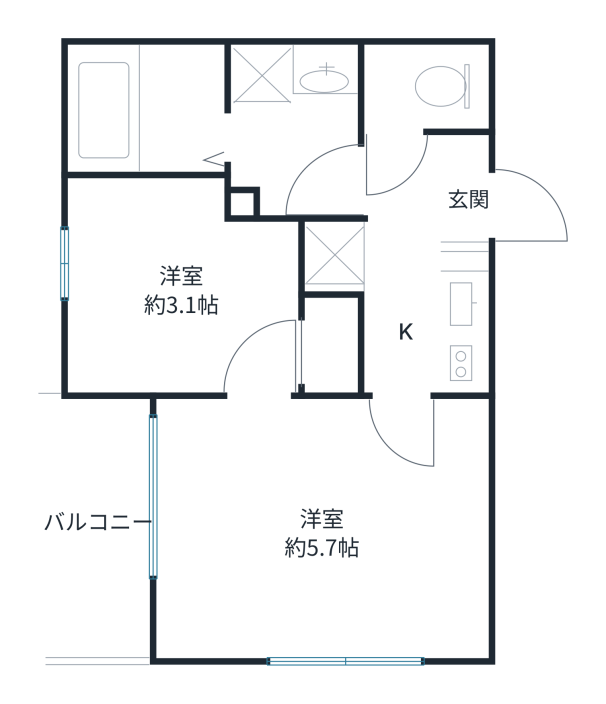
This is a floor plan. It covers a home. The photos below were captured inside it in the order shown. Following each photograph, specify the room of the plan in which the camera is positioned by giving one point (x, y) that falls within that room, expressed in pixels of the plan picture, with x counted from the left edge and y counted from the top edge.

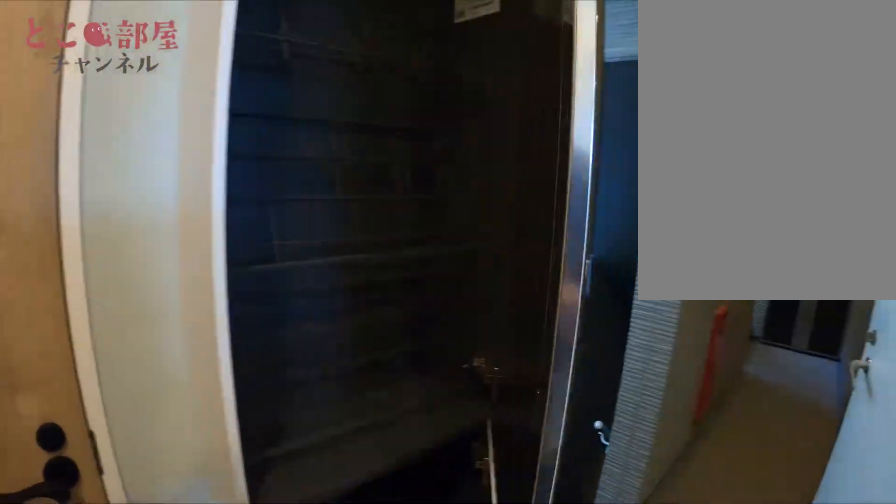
(426, 202)
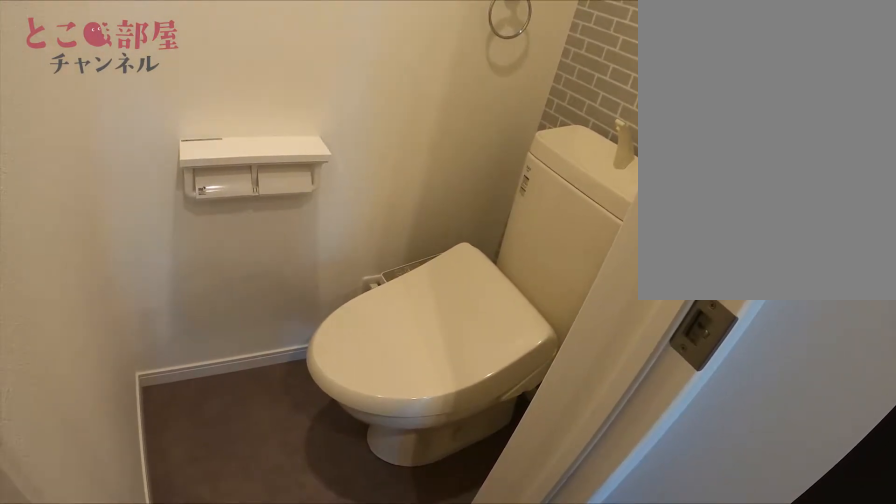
(426, 202)
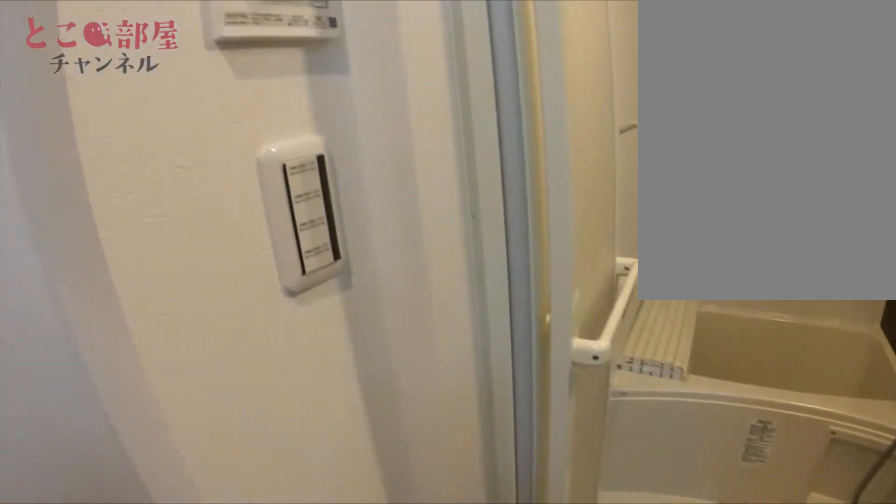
(270, 140)
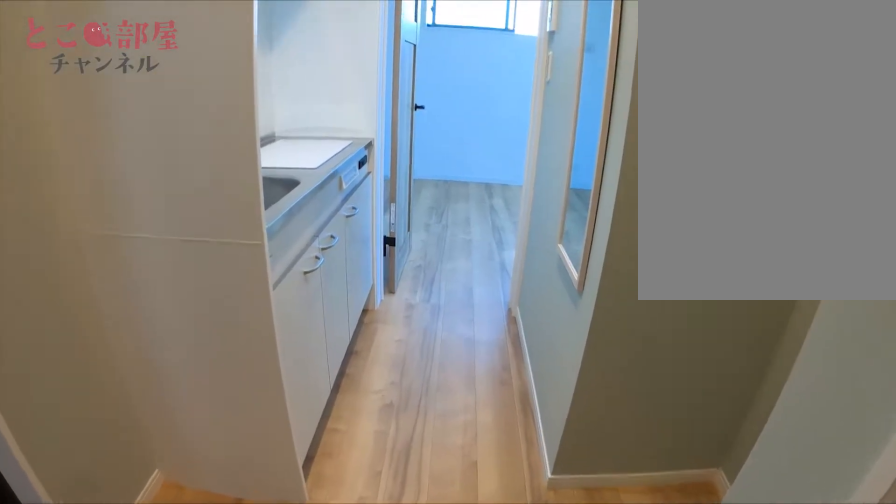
(403, 237)
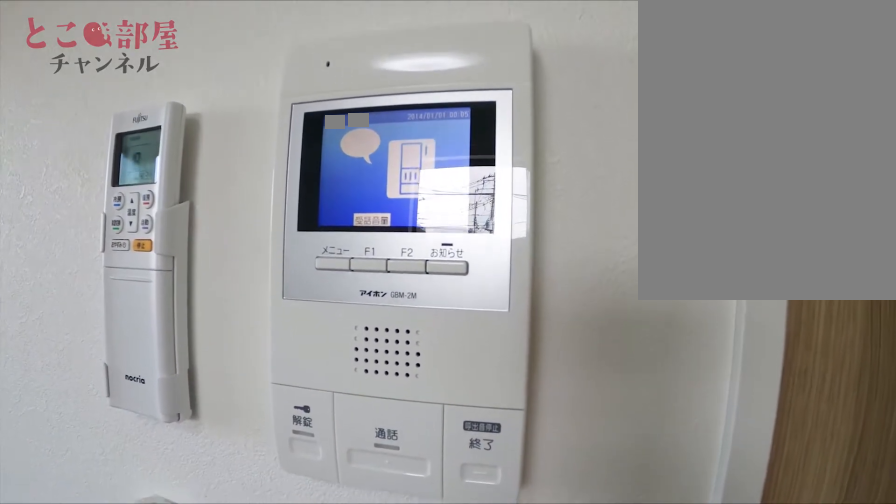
(320, 590)
